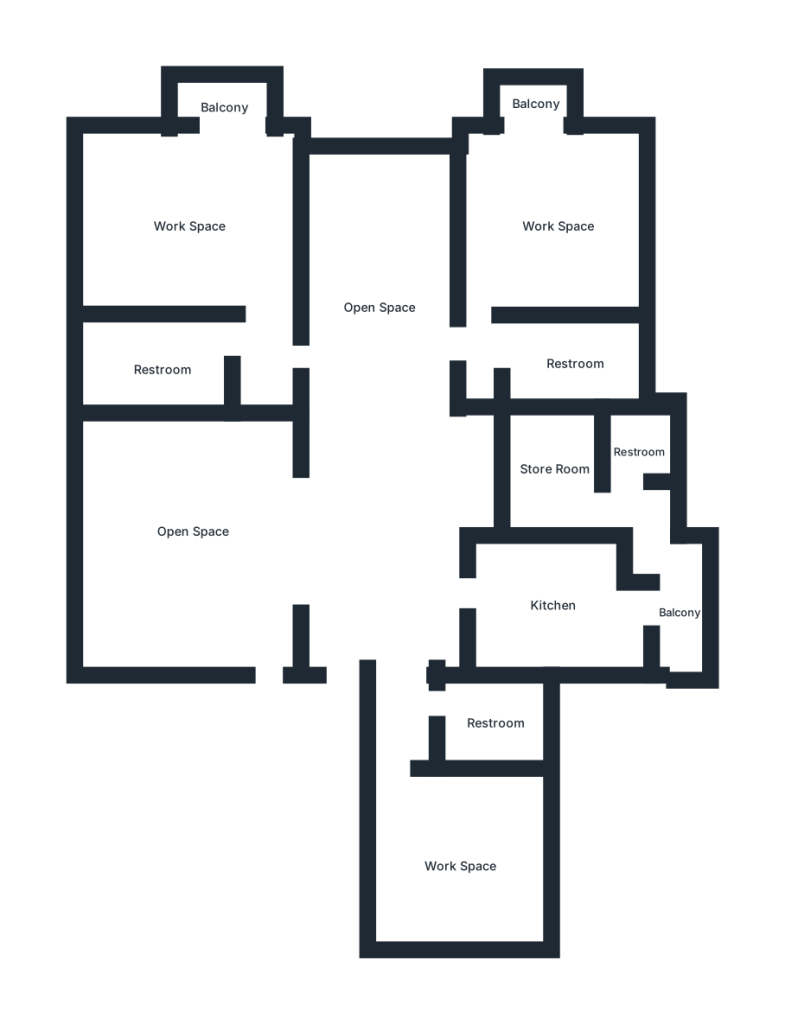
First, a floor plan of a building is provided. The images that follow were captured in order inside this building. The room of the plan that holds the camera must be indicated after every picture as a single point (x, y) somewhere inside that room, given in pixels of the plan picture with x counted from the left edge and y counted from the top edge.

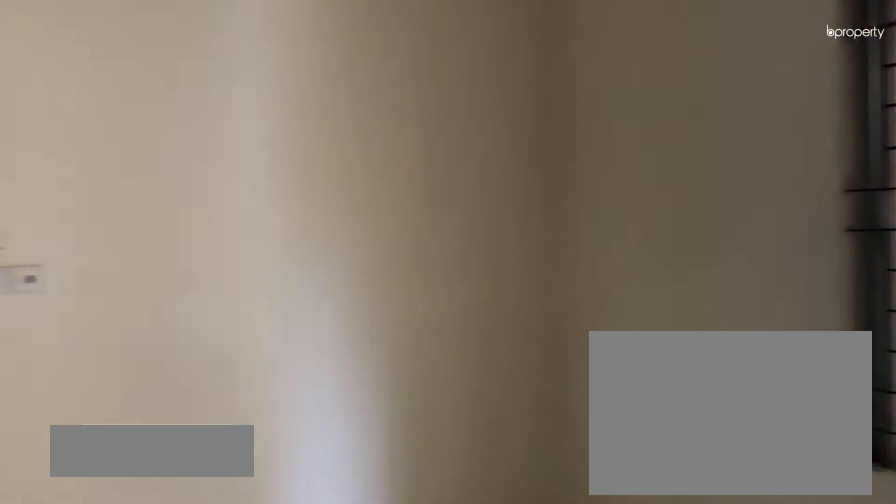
(253, 536)
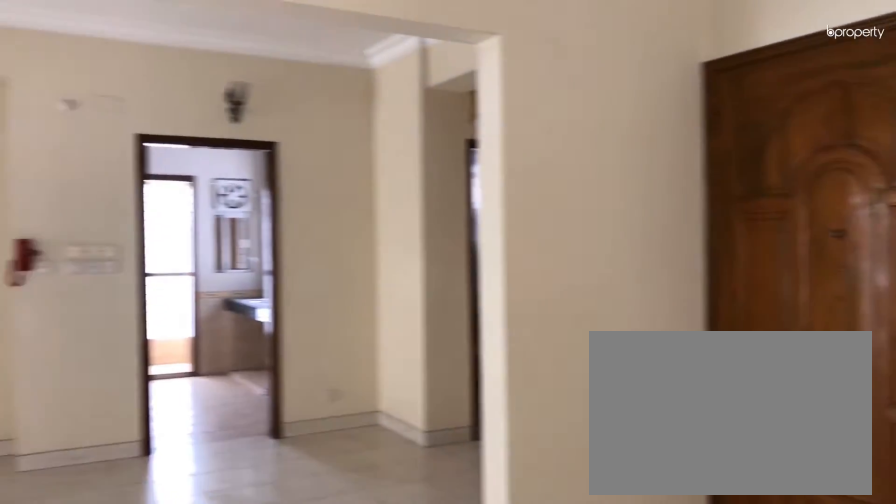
(253, 536)
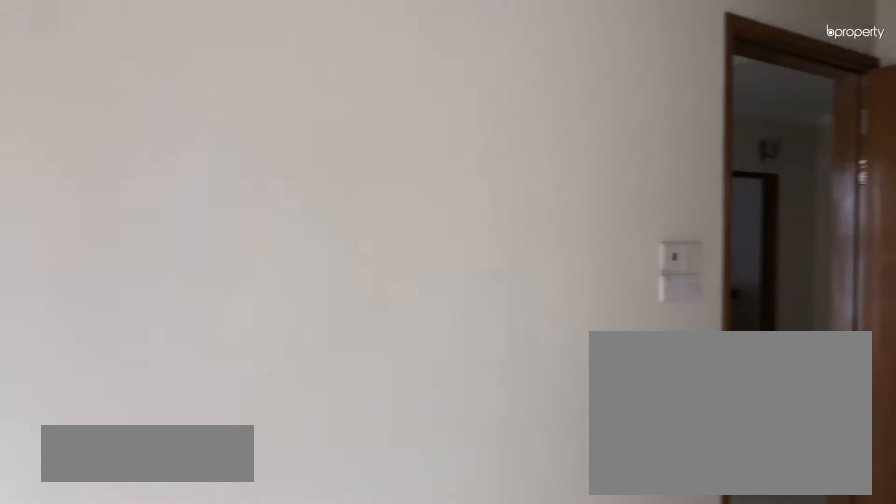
(191, 226)
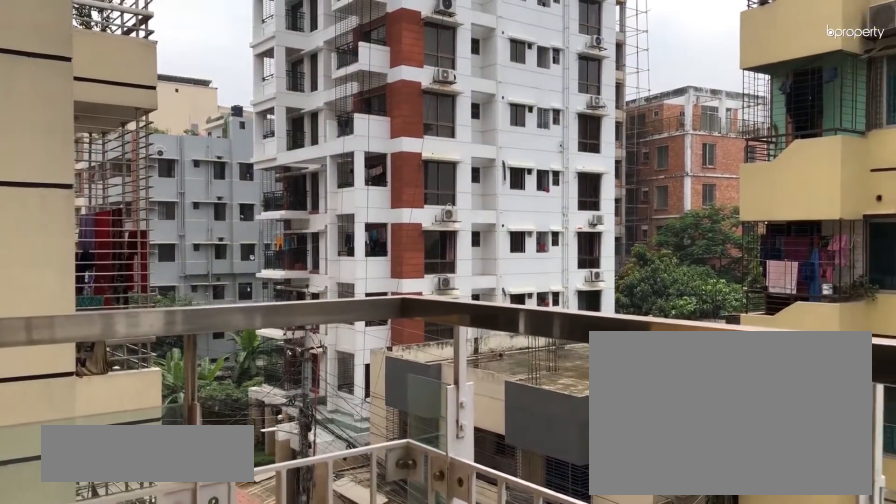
(229, 105)
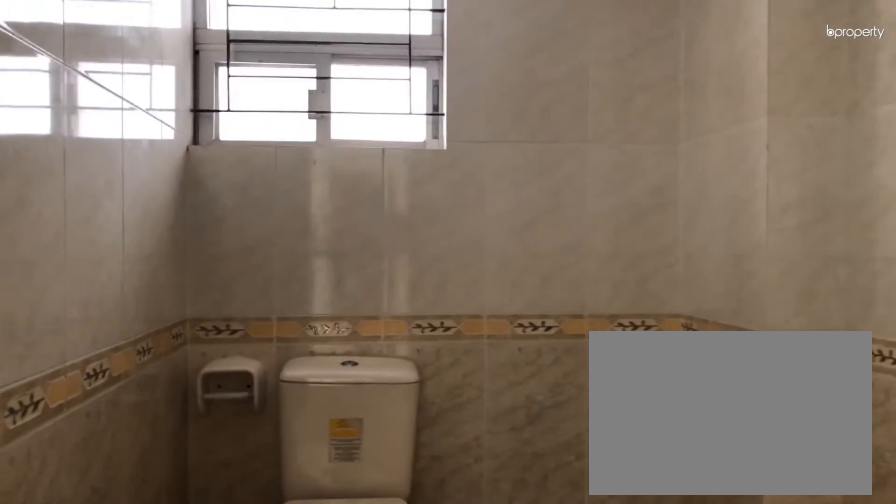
(563, 368)
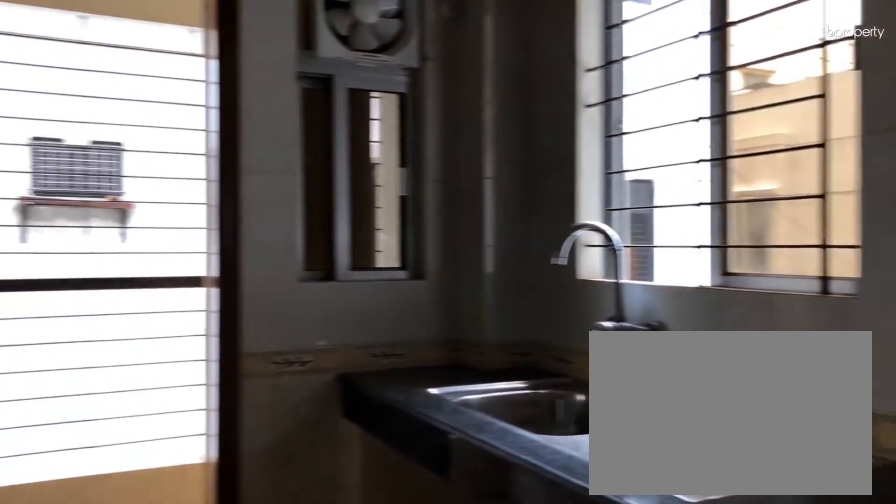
(562, 599)
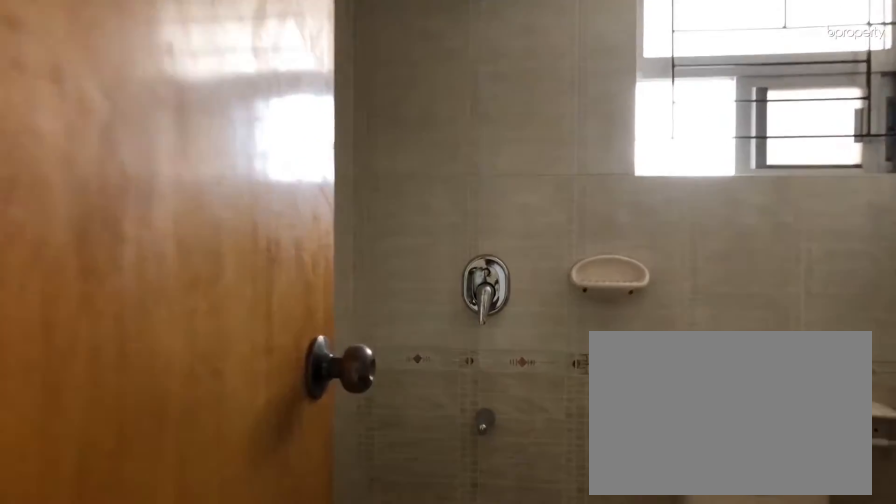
(488, 728)
